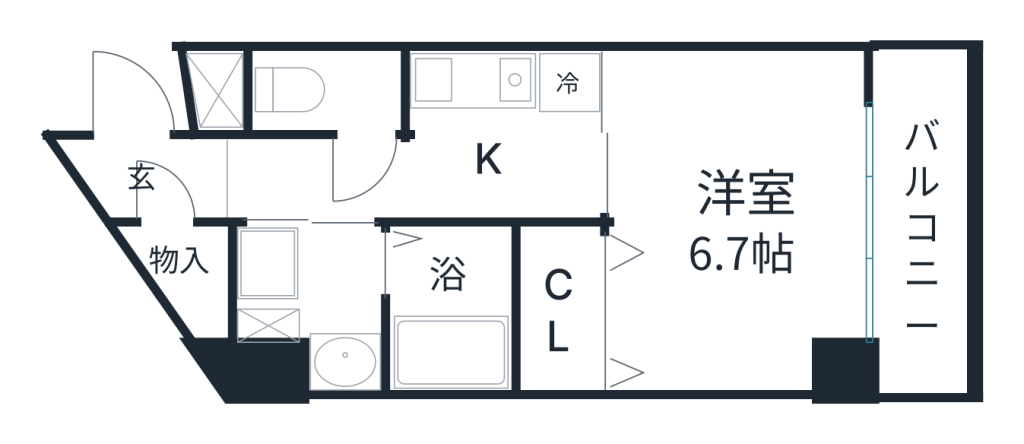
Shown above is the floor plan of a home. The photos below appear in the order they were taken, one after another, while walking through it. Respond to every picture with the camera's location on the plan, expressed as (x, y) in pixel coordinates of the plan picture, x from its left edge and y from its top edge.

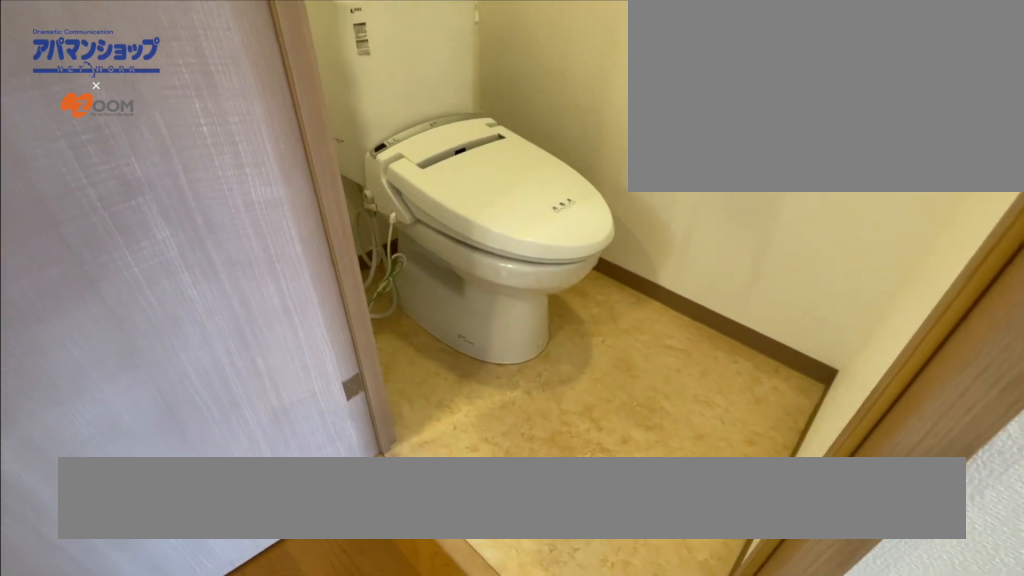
(405, 154)
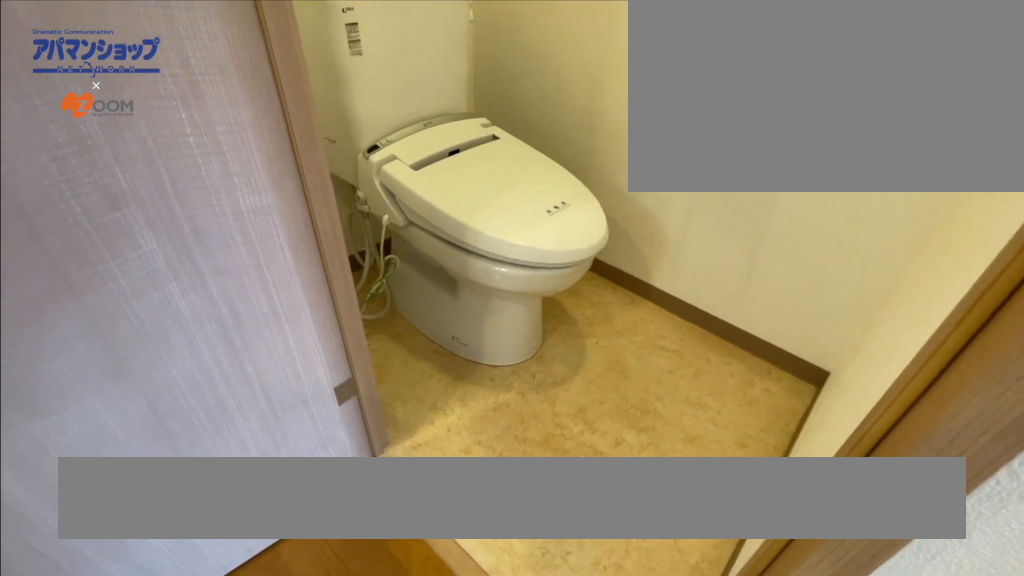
(405, 154)
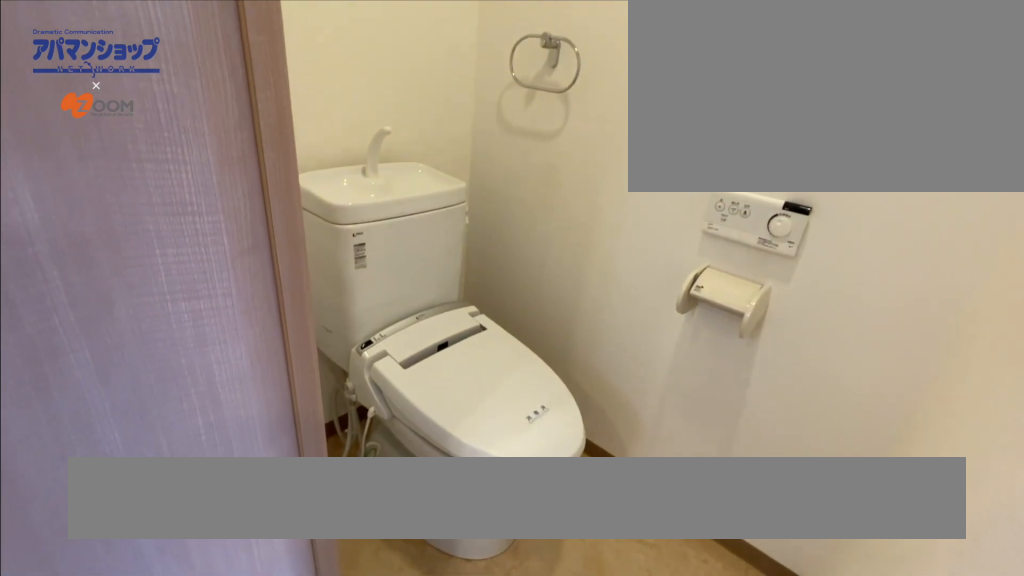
(405, 154)
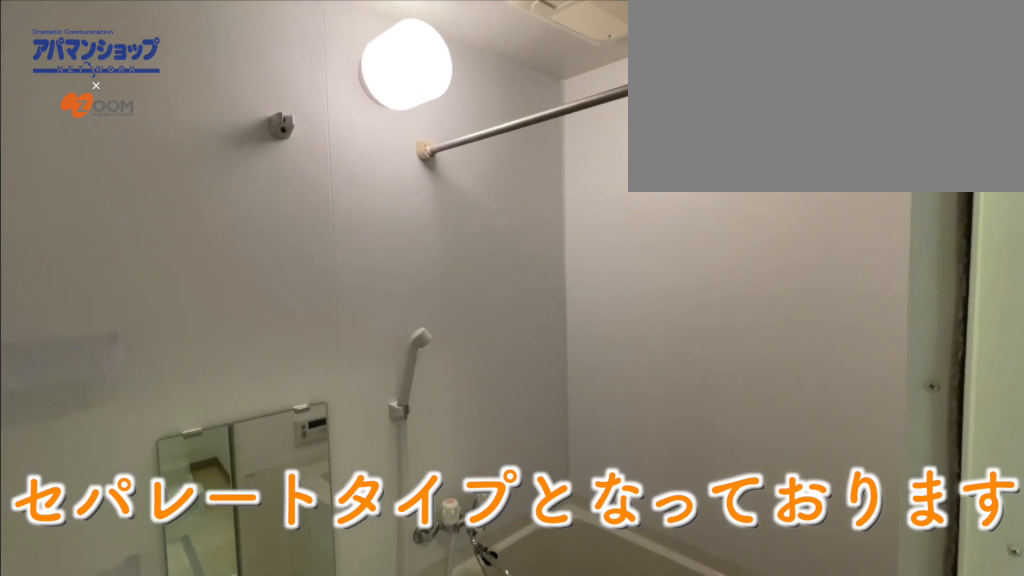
(353, 216)
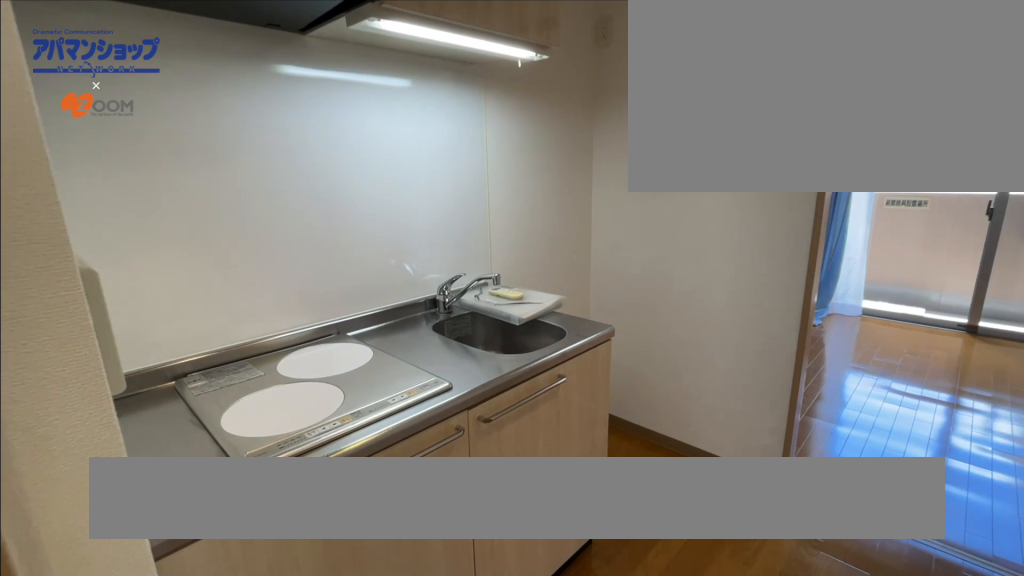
(411, 174)
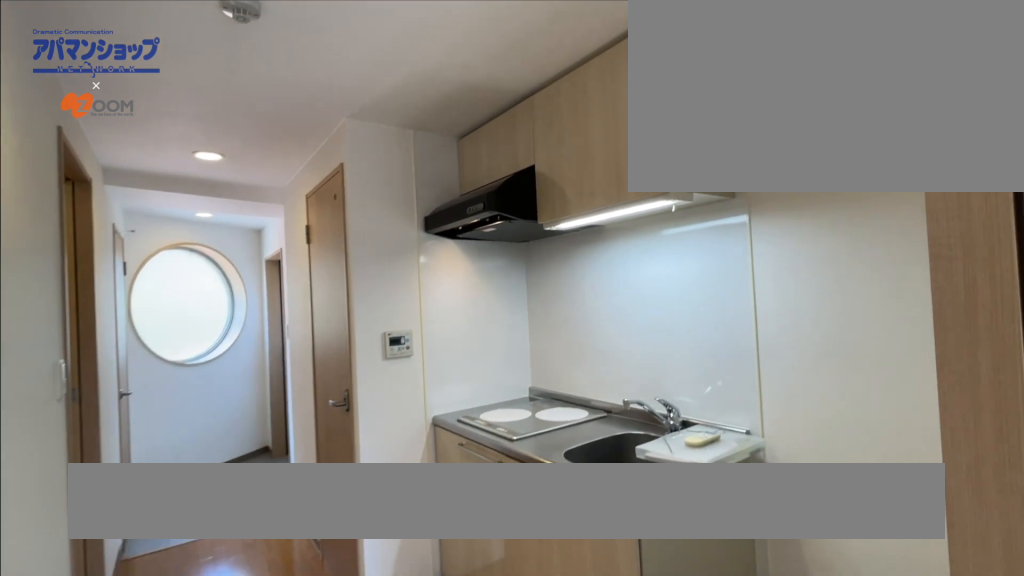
(638, 185)
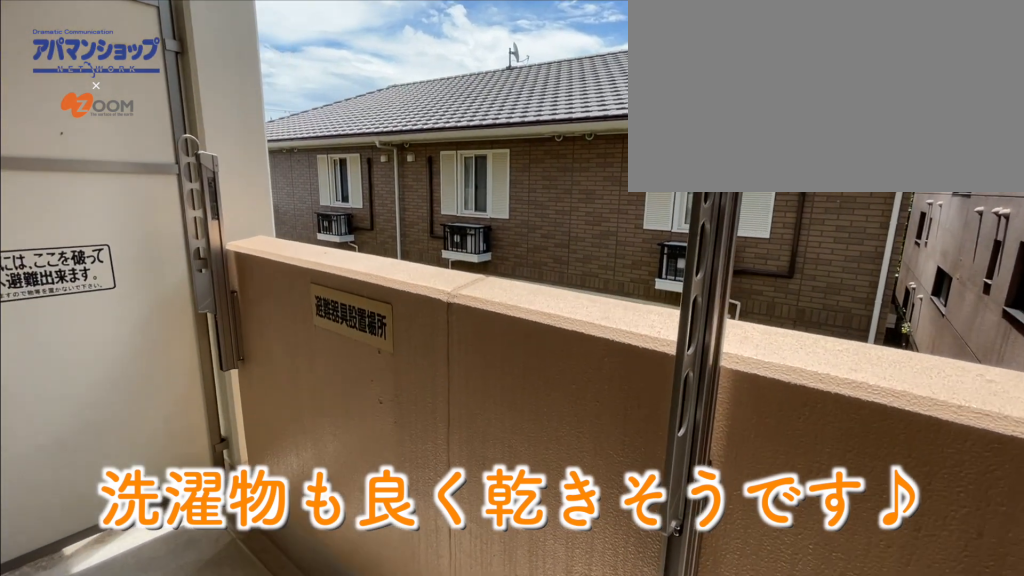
(843, 243)
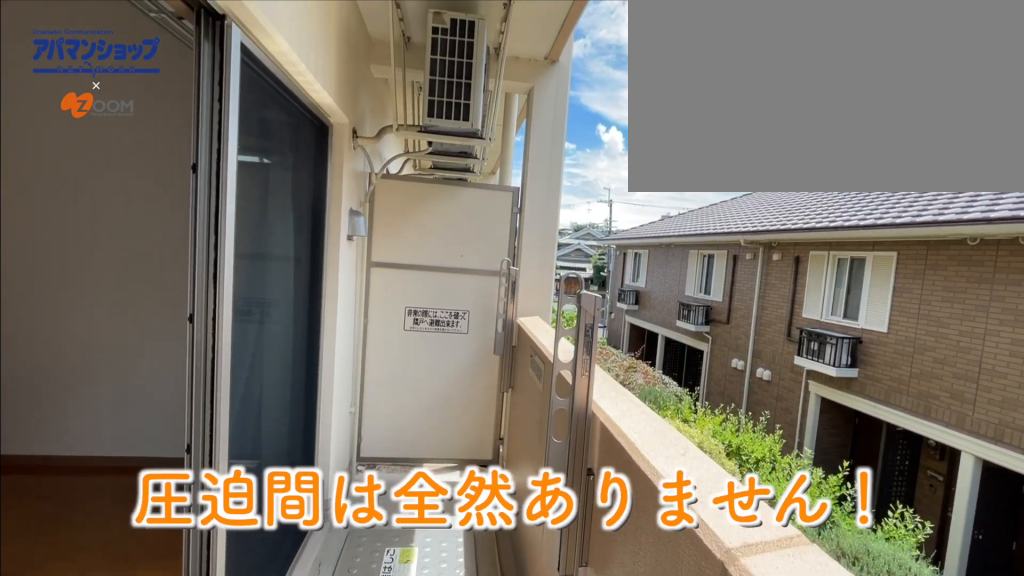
(932, 356)
